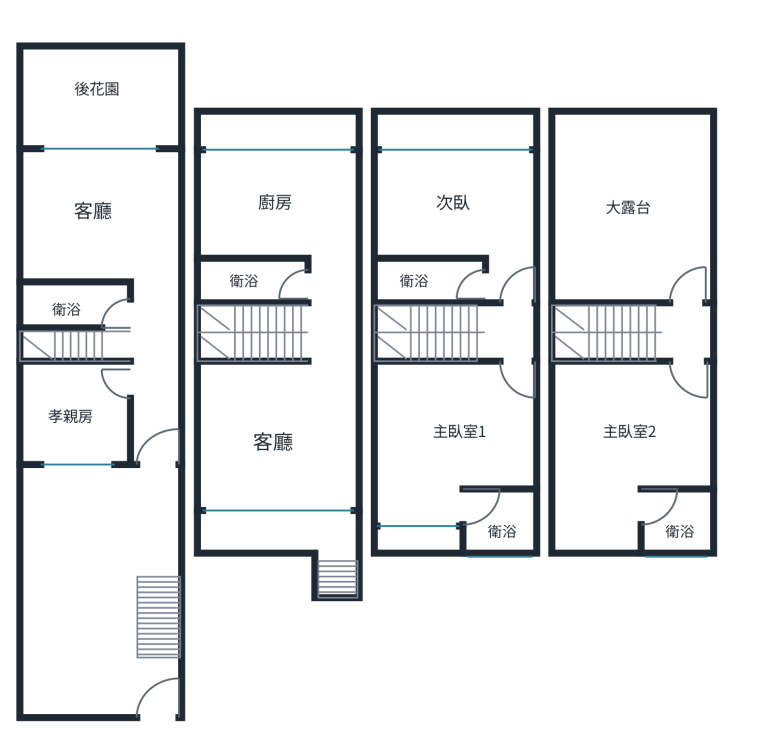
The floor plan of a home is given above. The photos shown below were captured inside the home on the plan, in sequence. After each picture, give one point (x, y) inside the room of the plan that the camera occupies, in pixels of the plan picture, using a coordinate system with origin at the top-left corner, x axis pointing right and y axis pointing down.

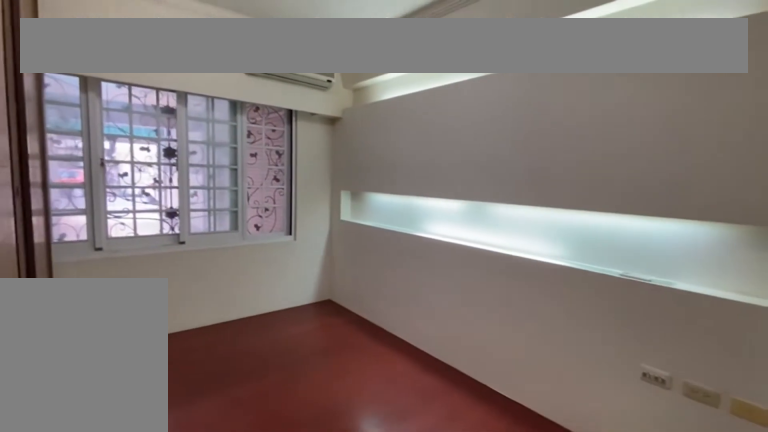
(81, 415)
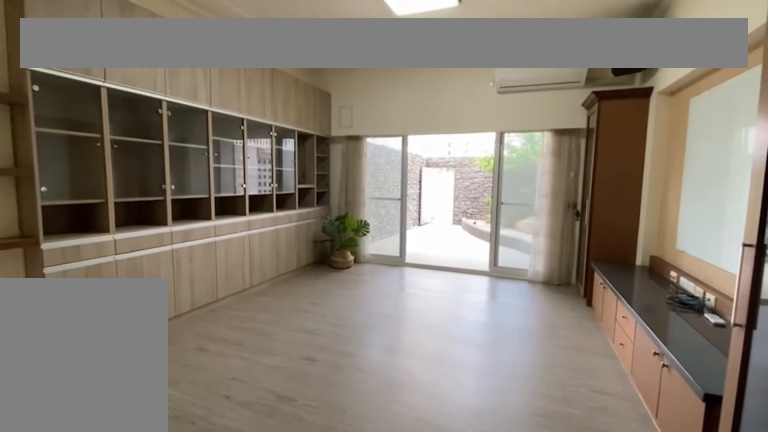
(93, 215)
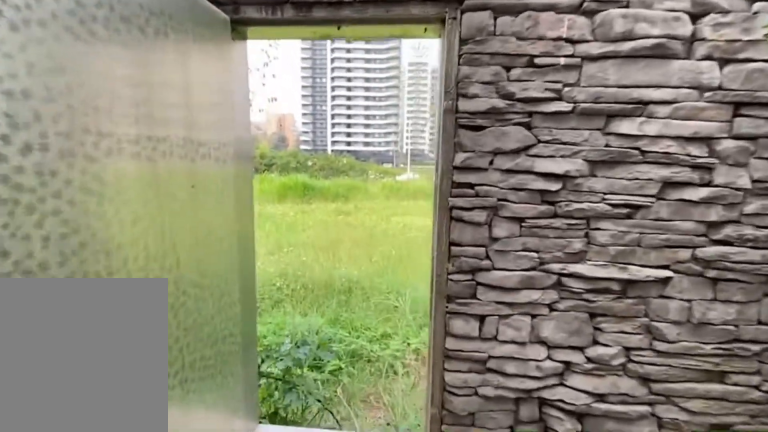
(81, 118)
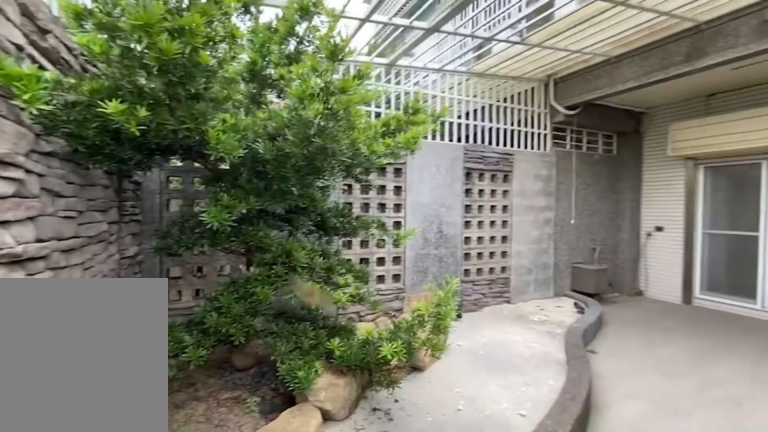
(81, 118)
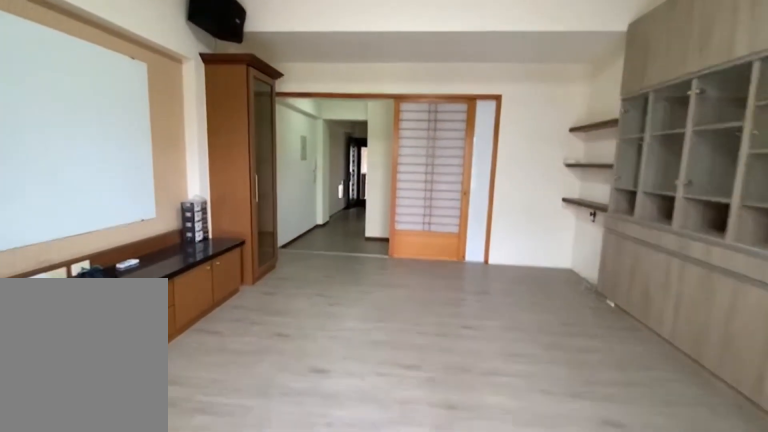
(81, 233)
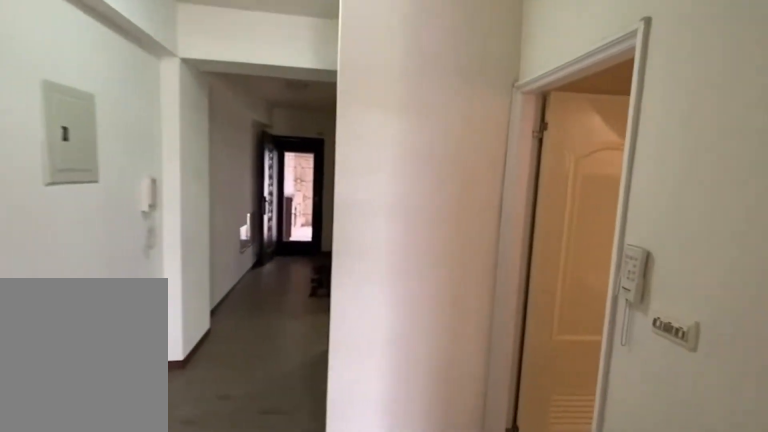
(81, 234)
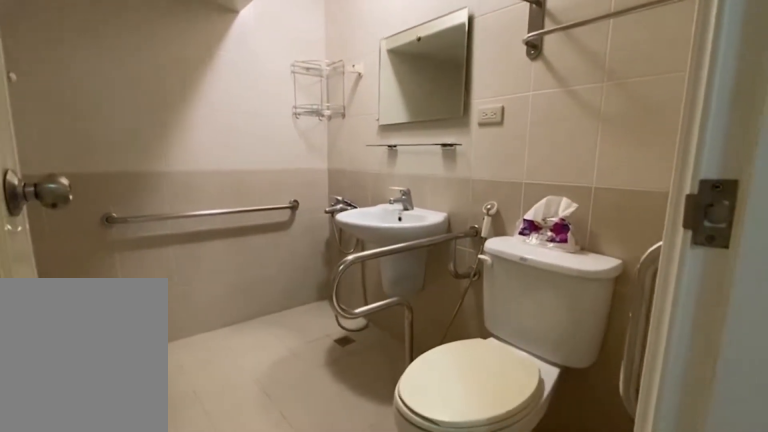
(81, 291)
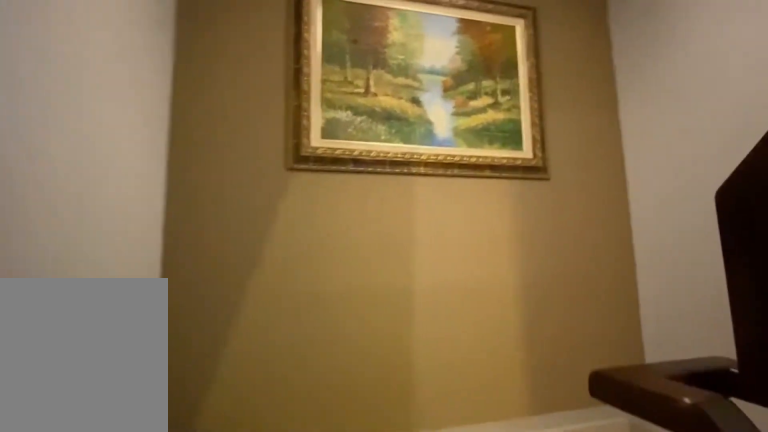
(81, 345)
